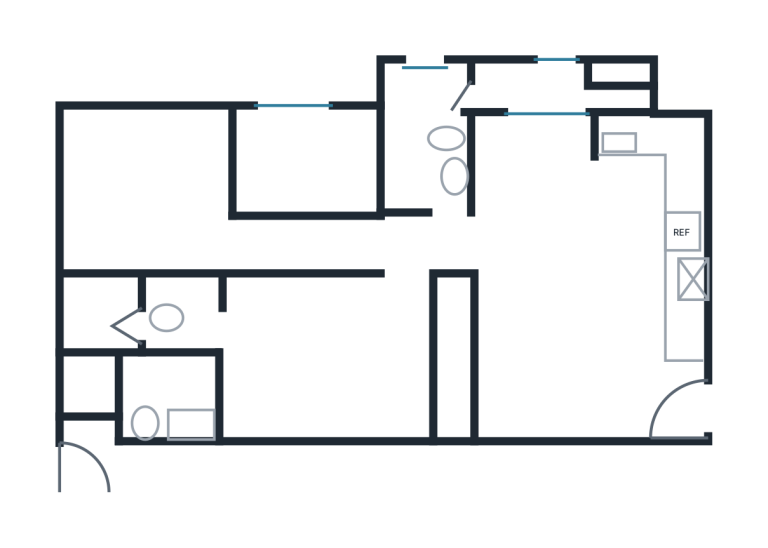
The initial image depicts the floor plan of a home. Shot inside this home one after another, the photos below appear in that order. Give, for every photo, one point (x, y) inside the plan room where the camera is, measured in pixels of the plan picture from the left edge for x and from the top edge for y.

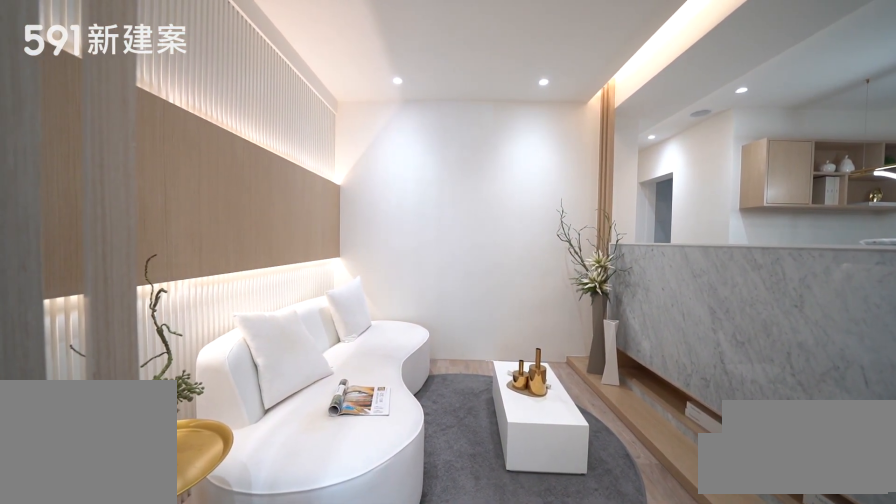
(590, 362)
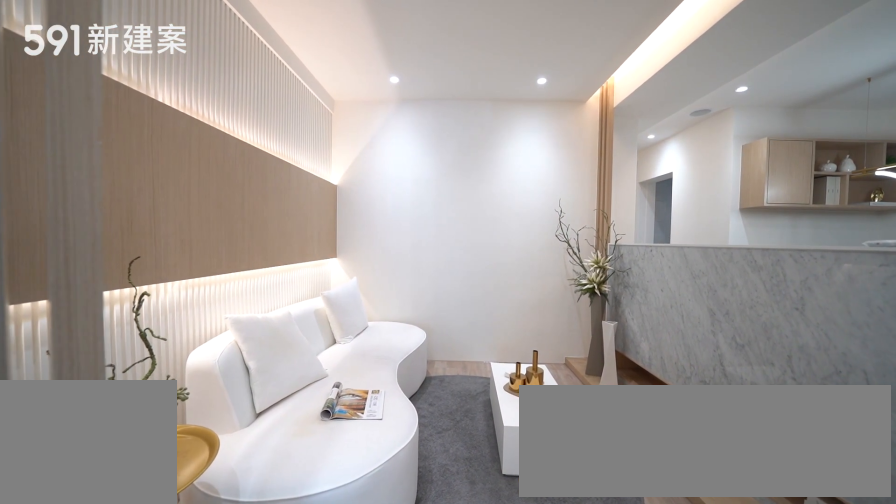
(590, 362)
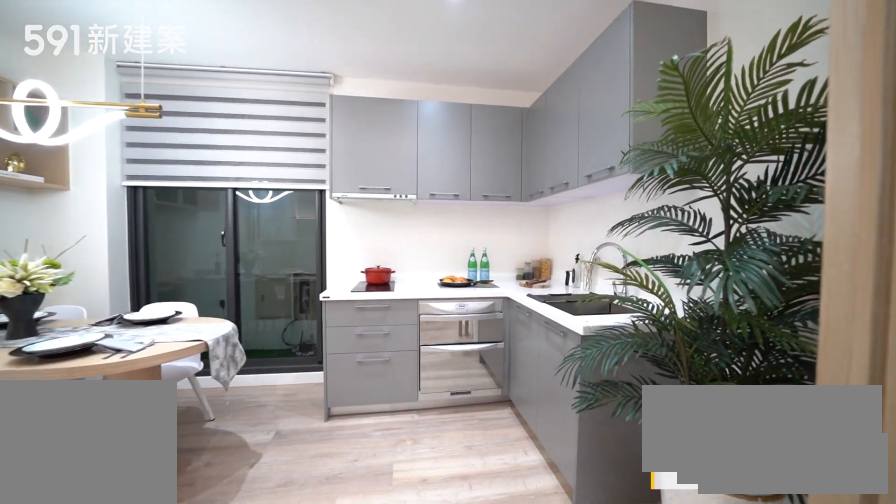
(649, 181)
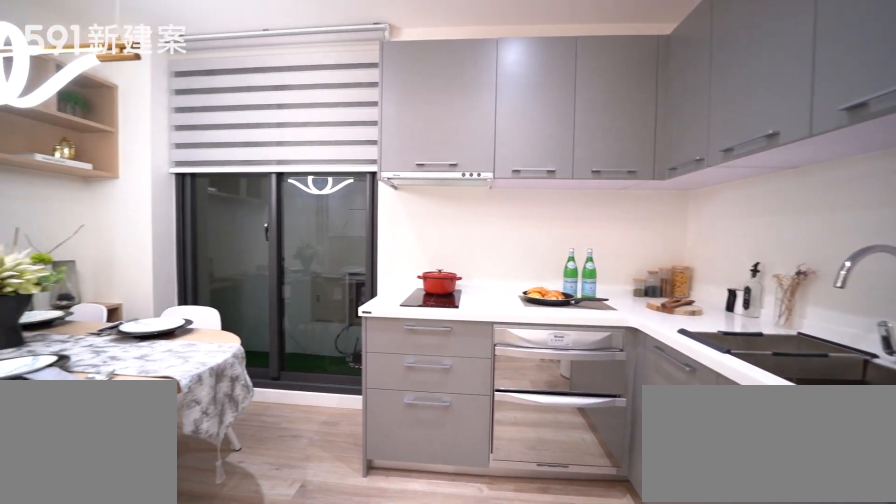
(649, 181)
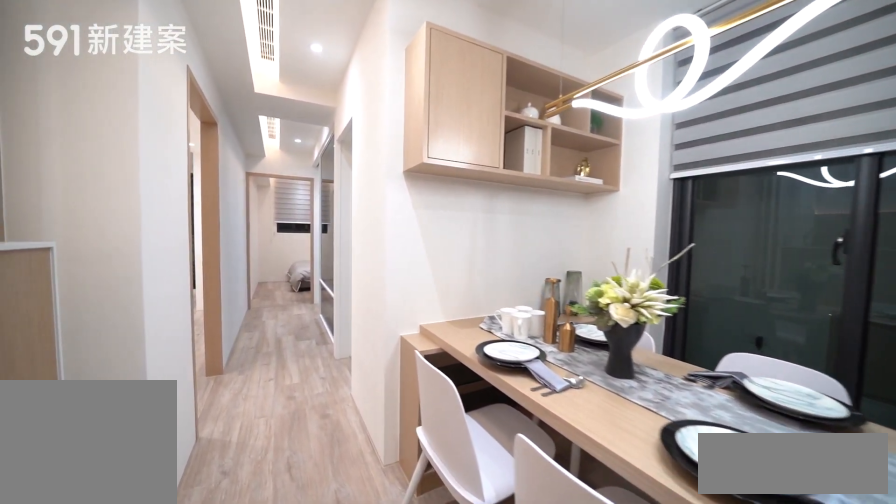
(530, 187)
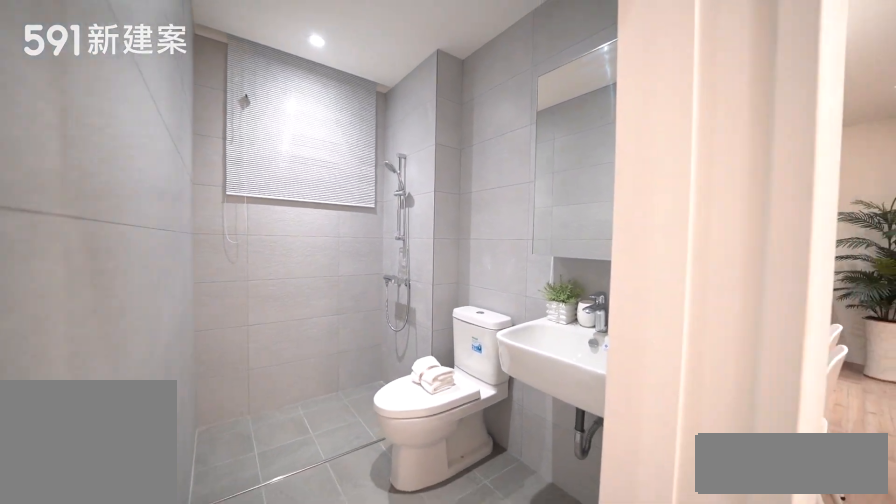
(423, 132)
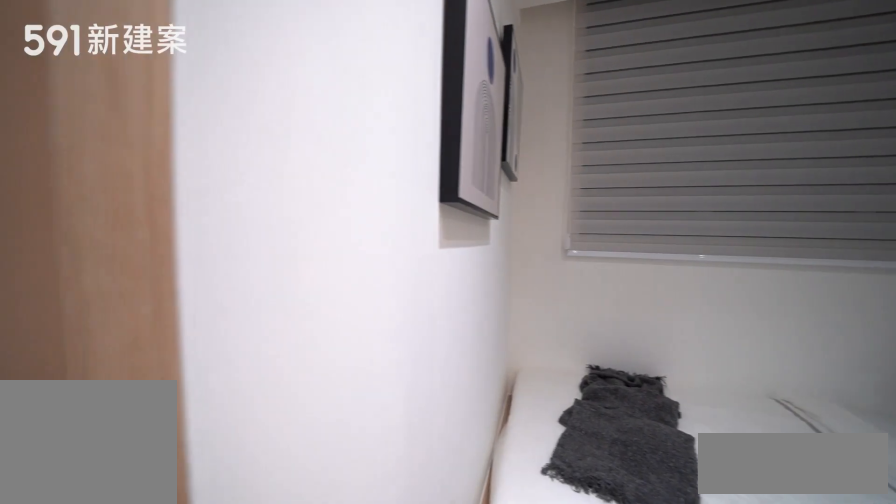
(306, 163)
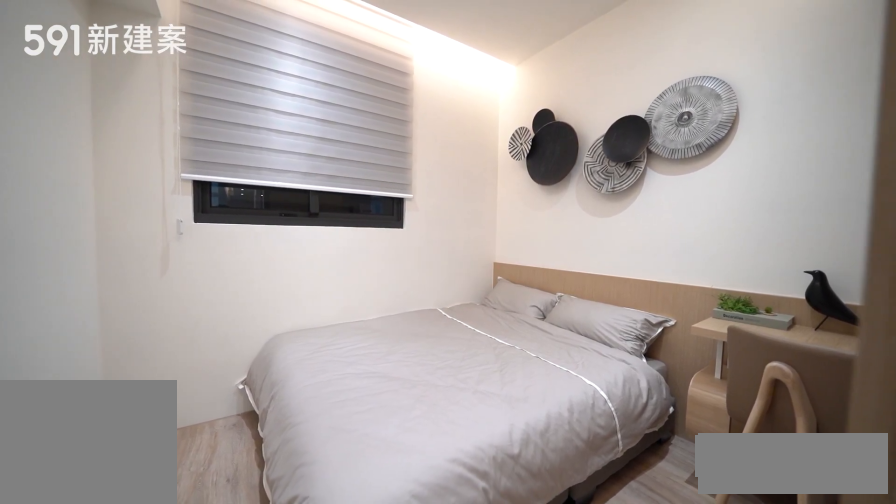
(144, 185)
